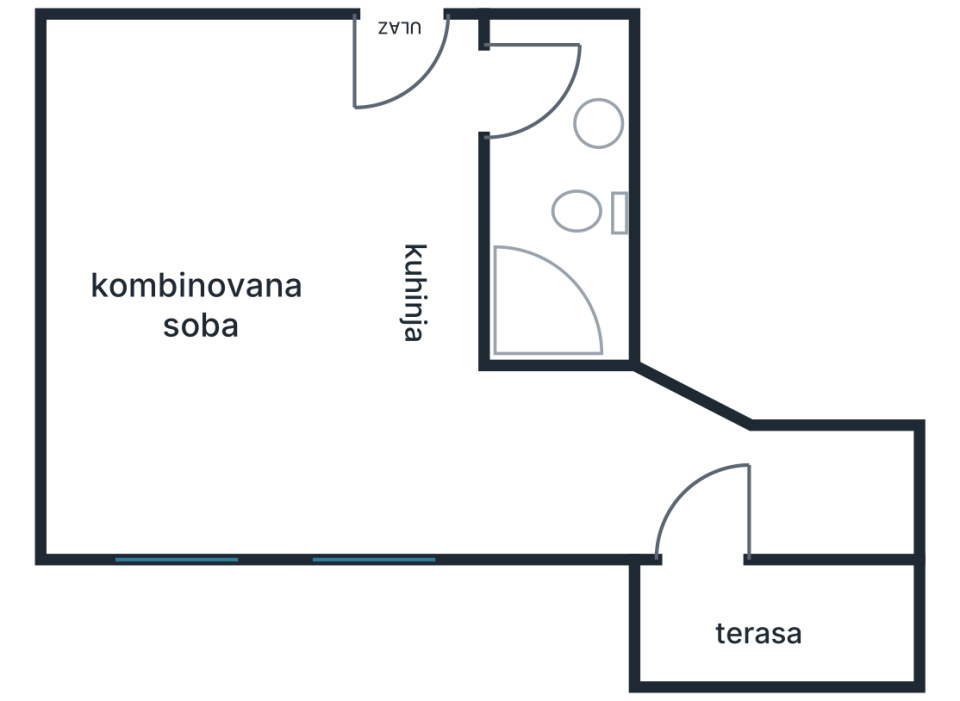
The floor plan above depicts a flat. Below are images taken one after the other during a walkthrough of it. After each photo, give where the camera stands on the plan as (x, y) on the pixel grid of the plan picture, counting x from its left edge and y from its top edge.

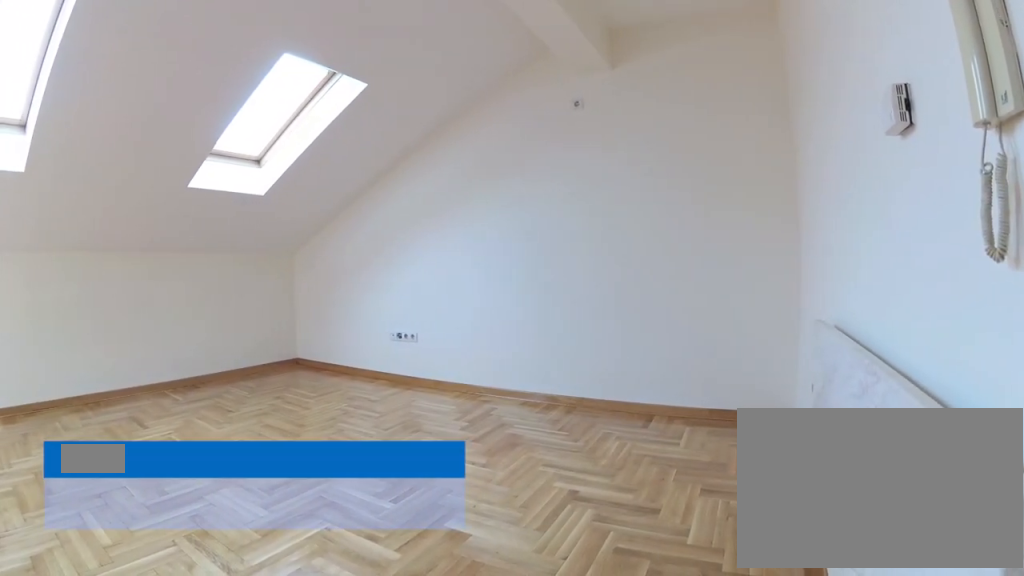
(437, 57)
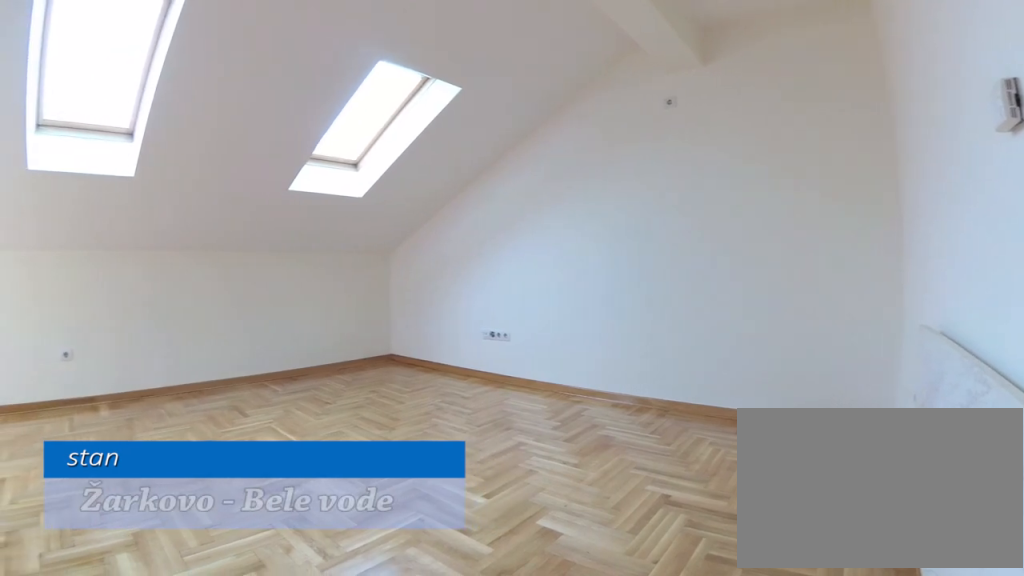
(432, 48)
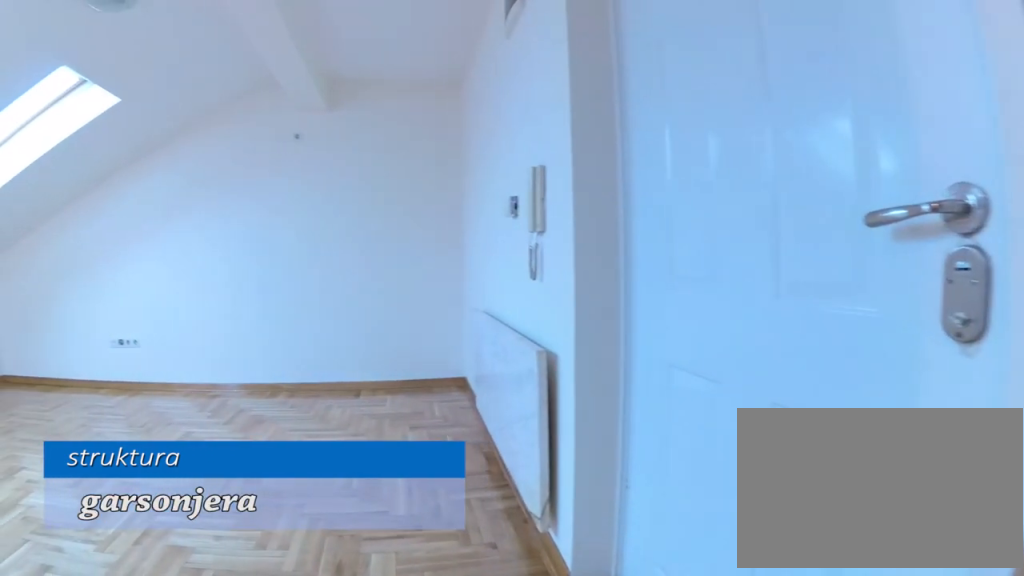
(540, 93)
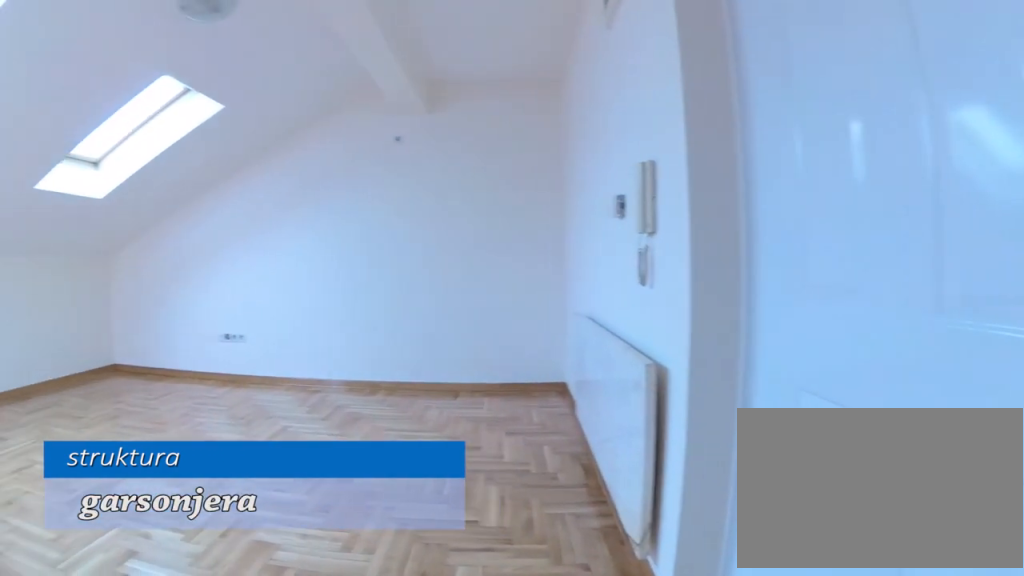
(531, 87)
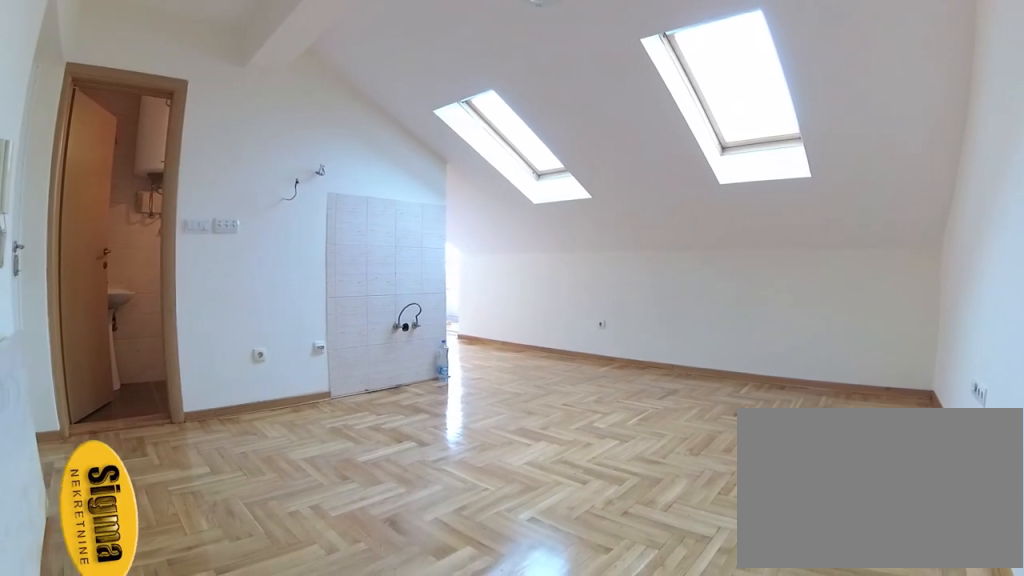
(135, 85)
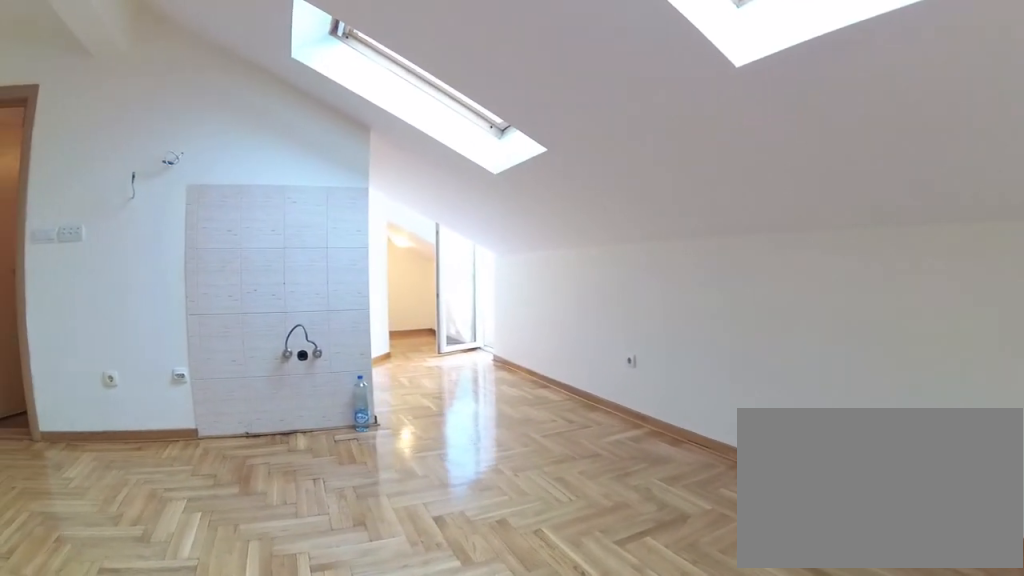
(112, 279)
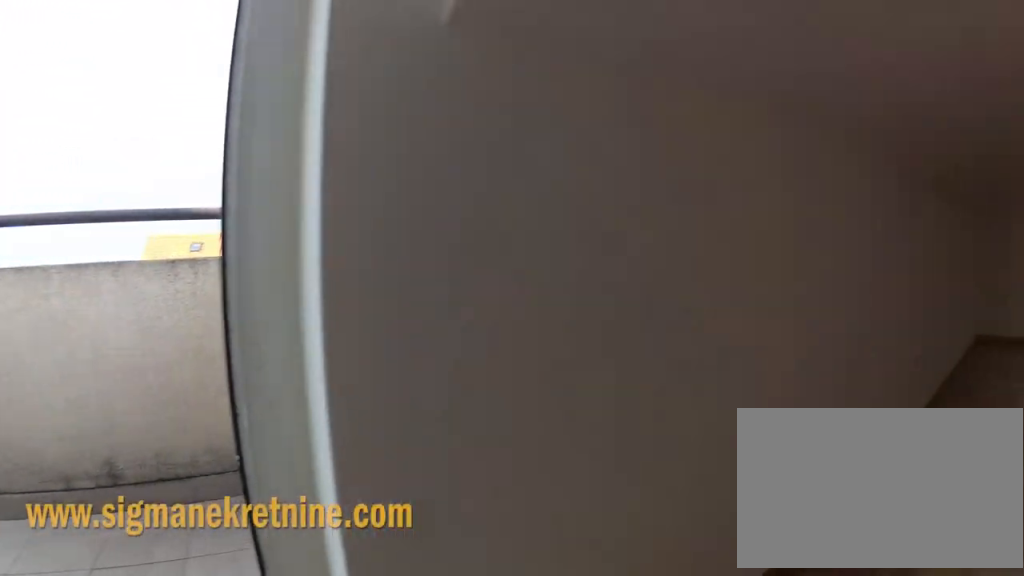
(722, 470)
